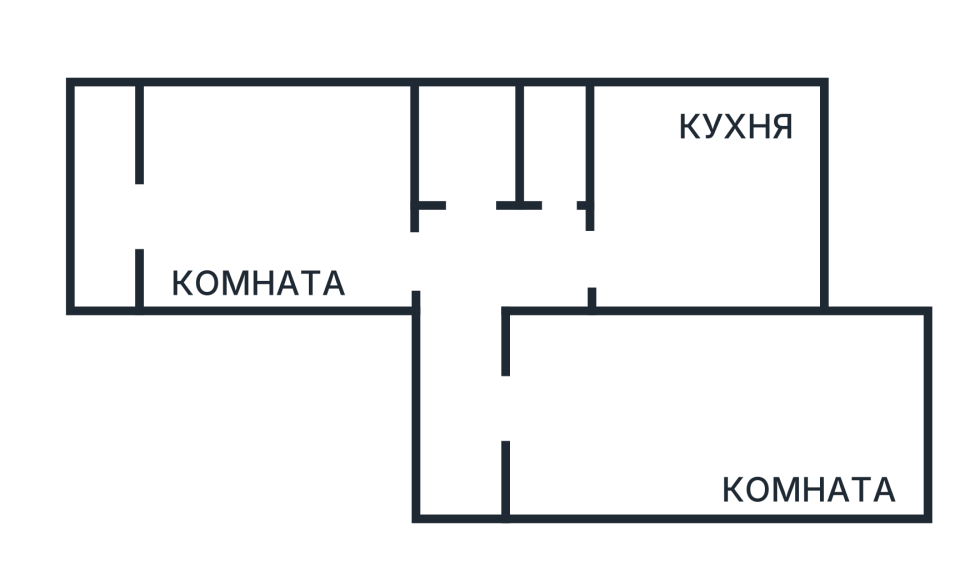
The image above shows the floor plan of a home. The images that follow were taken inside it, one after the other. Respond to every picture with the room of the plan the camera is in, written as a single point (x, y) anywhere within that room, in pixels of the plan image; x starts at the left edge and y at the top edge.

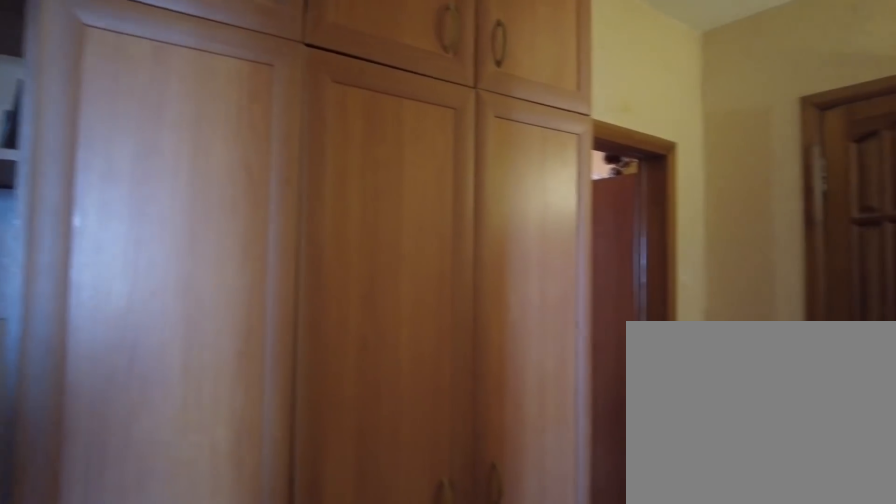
(473, 476)
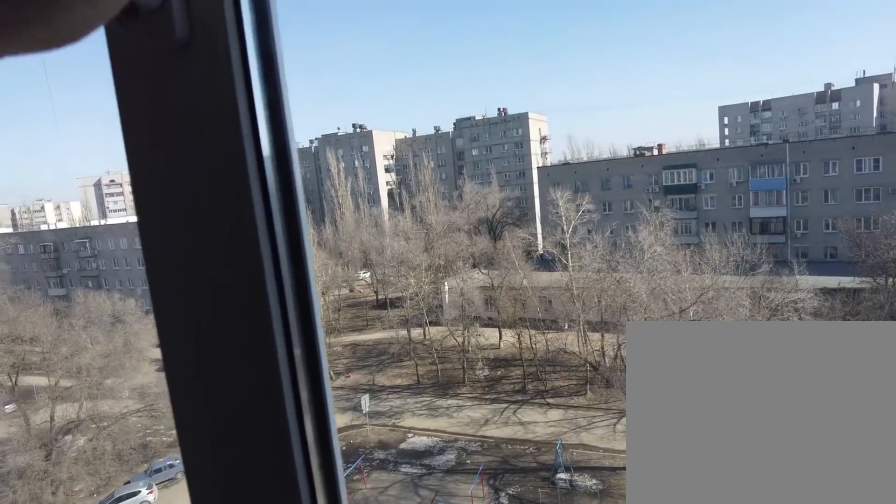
(627, 451)
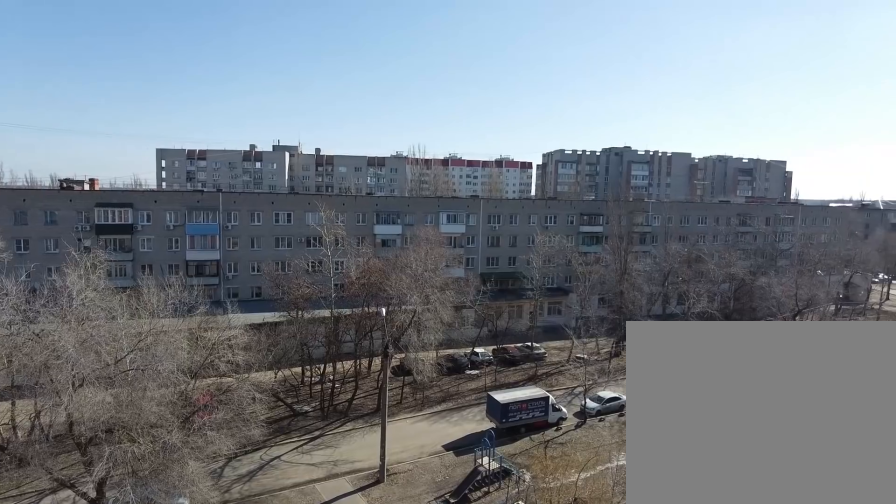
(627, 451)
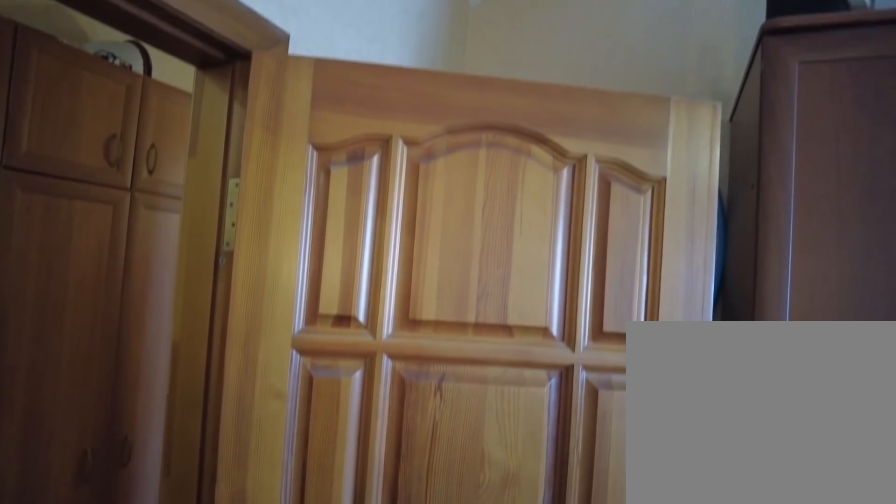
(512, 426)
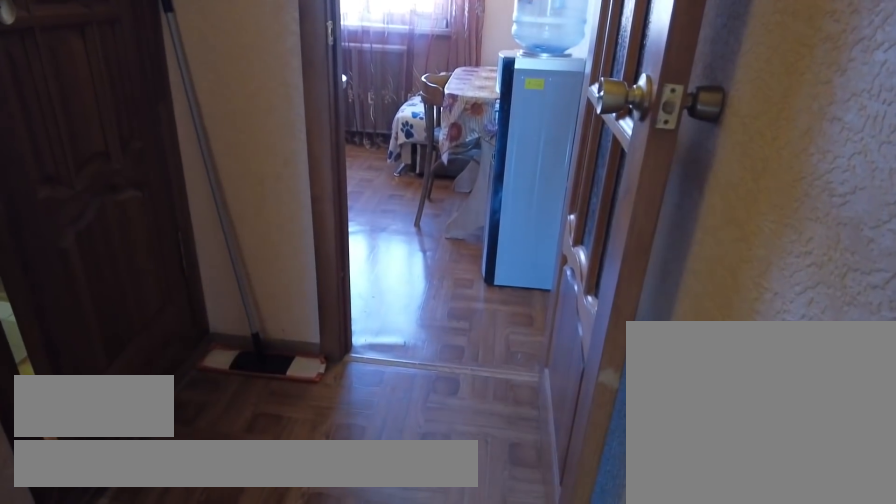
(471, 338)
